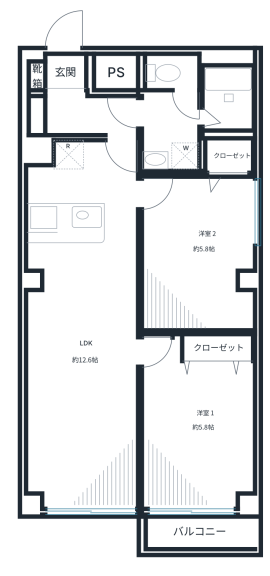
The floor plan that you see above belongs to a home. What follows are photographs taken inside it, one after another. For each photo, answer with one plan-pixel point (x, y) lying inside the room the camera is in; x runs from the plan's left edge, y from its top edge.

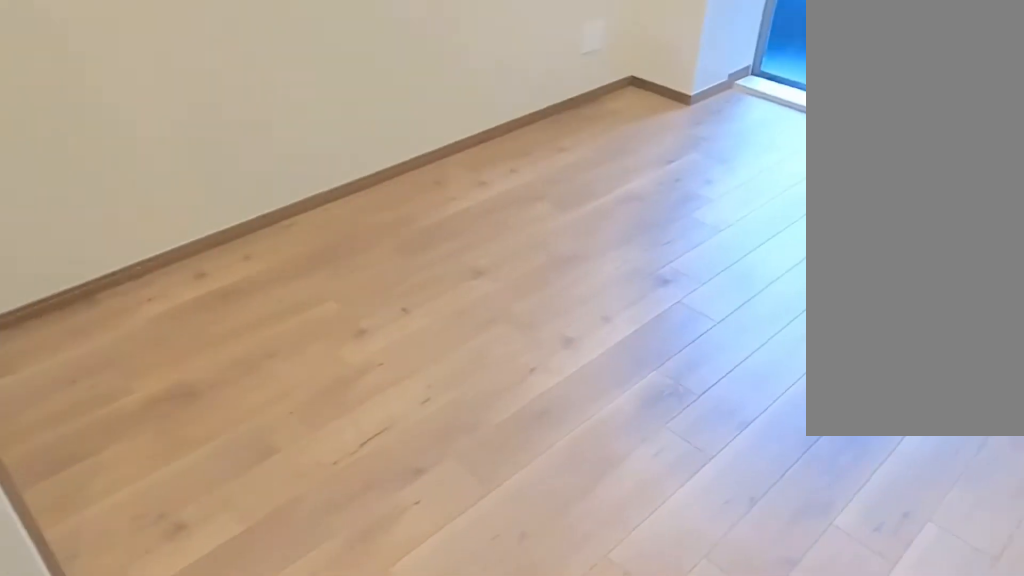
(215, 441)
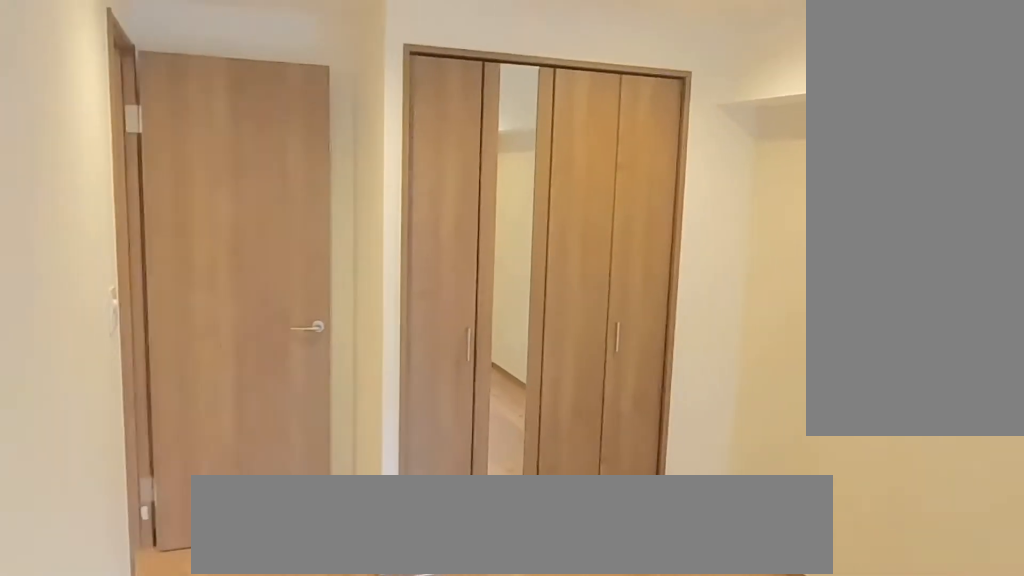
(209, 434)
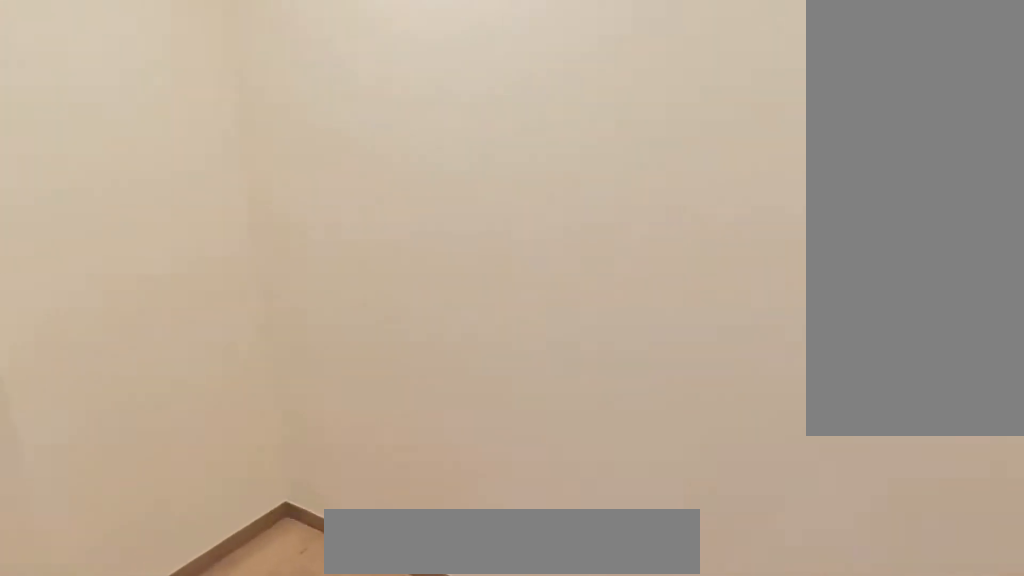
(209, 249)
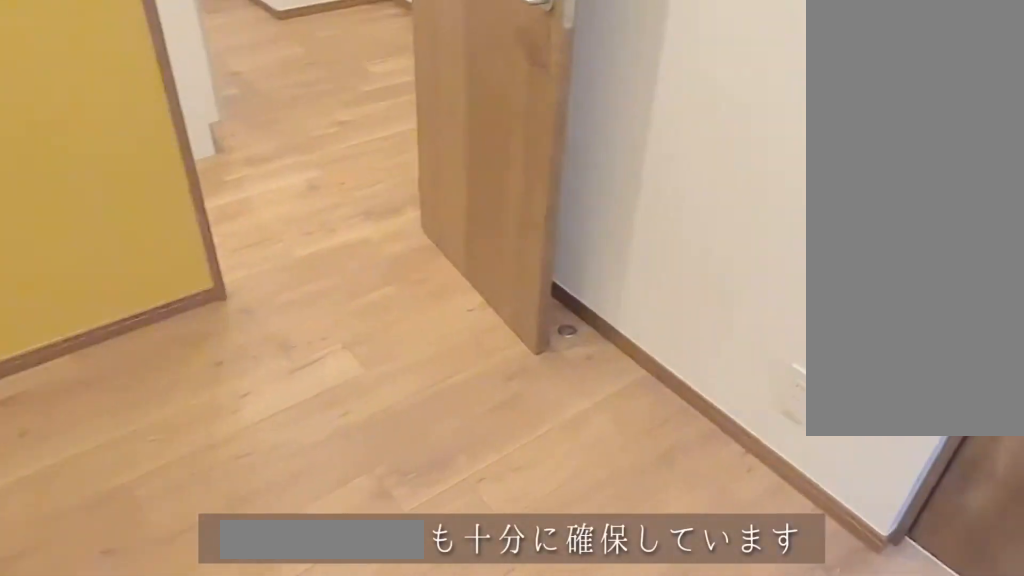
(209, 249)
